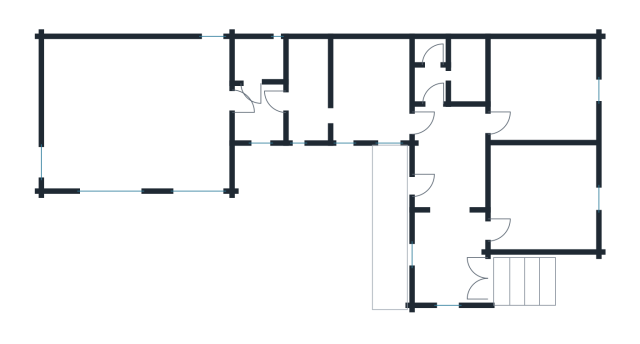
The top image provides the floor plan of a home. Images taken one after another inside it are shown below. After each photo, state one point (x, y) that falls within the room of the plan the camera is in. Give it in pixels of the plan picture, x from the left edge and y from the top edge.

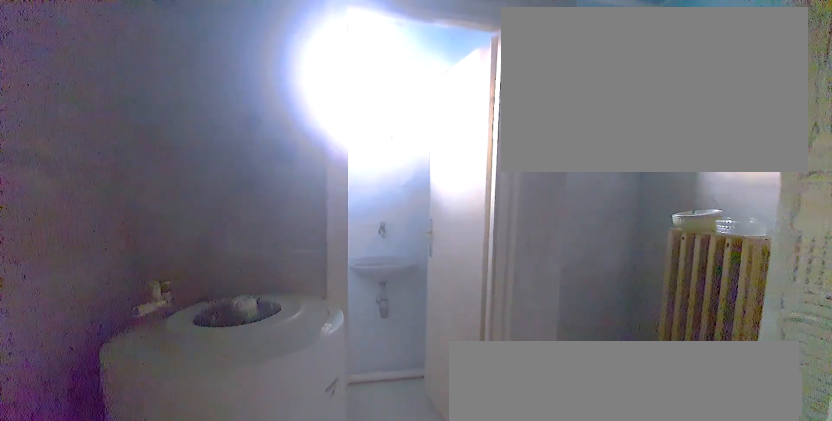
(445, 74)
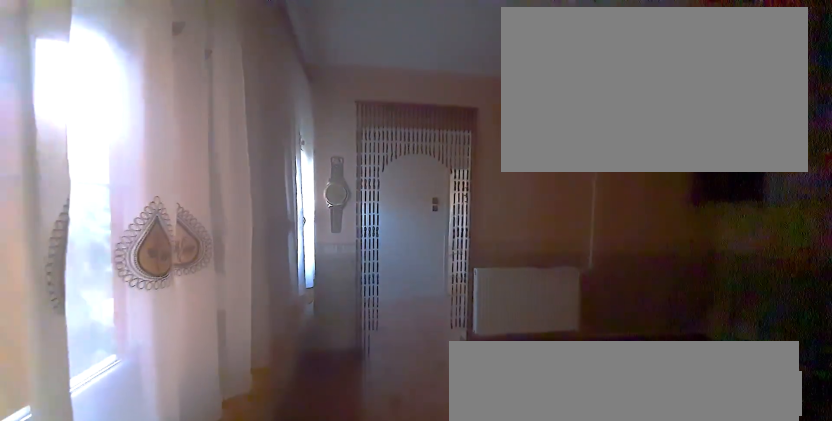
(371, 90)
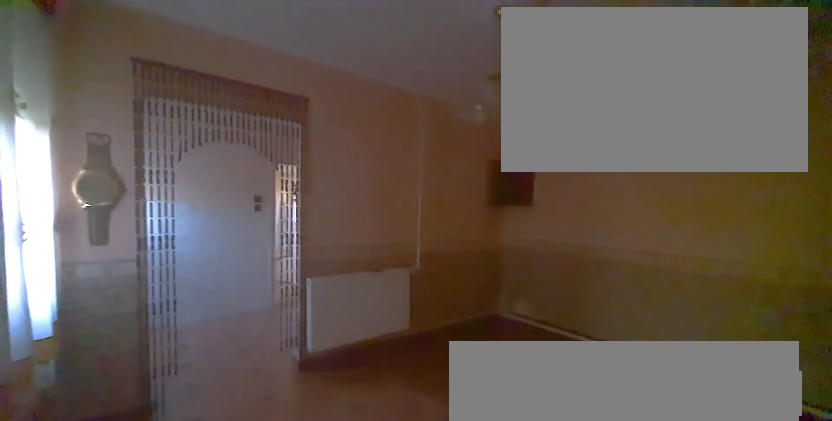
(371, 90)
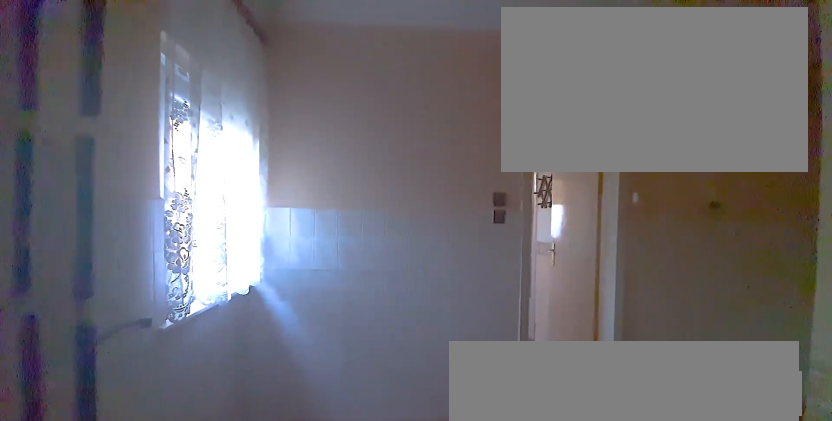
(308, 90)
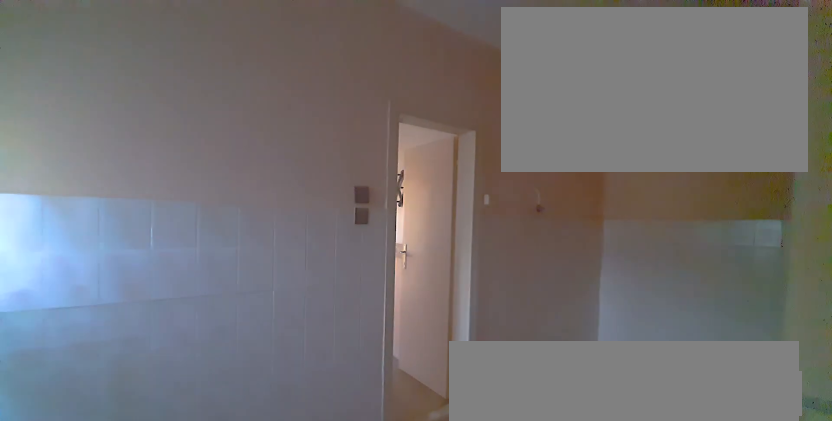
(308, 90)
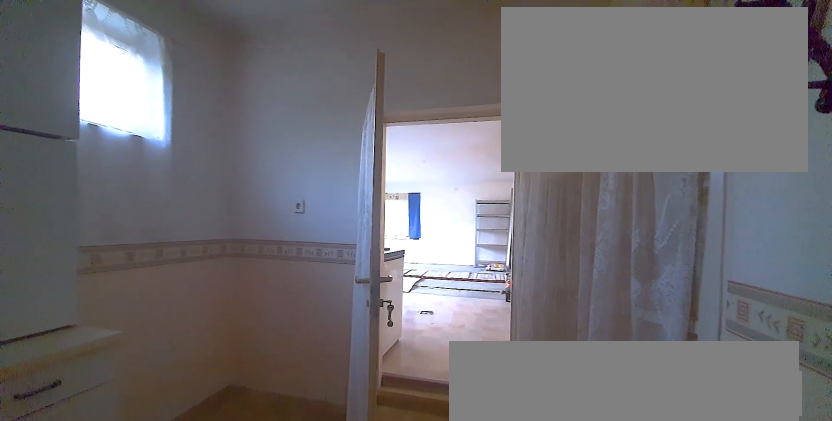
(258, 115)
